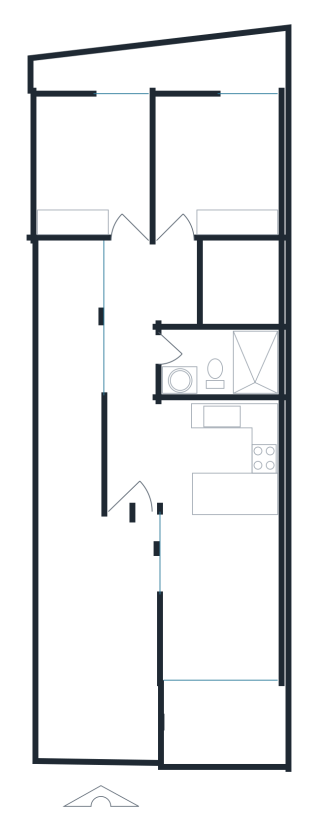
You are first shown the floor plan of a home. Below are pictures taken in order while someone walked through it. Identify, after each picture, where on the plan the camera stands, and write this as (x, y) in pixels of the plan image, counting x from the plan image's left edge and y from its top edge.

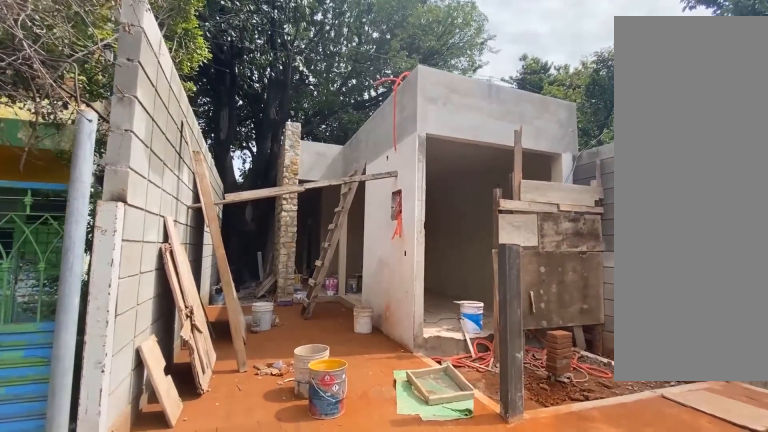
(45, 787)
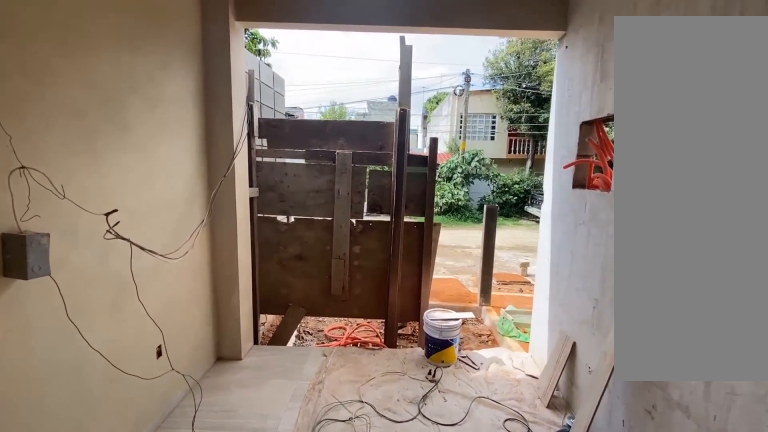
(213, 553)
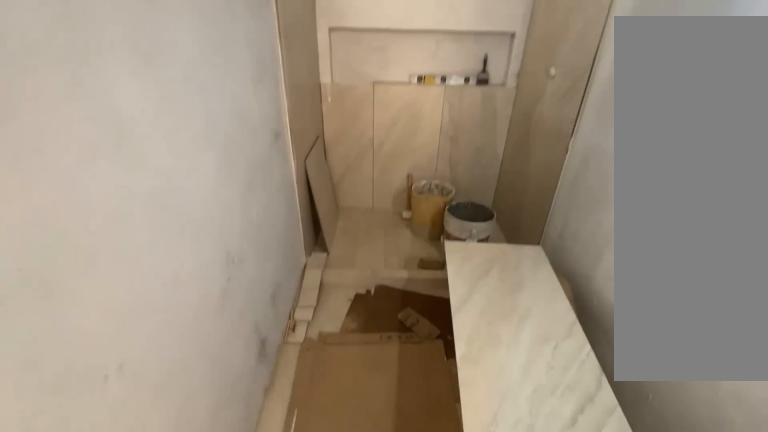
(137, 351)
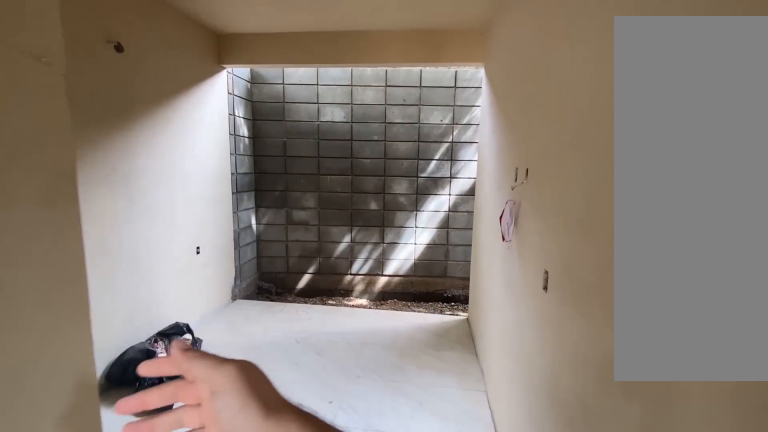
(154, 289)
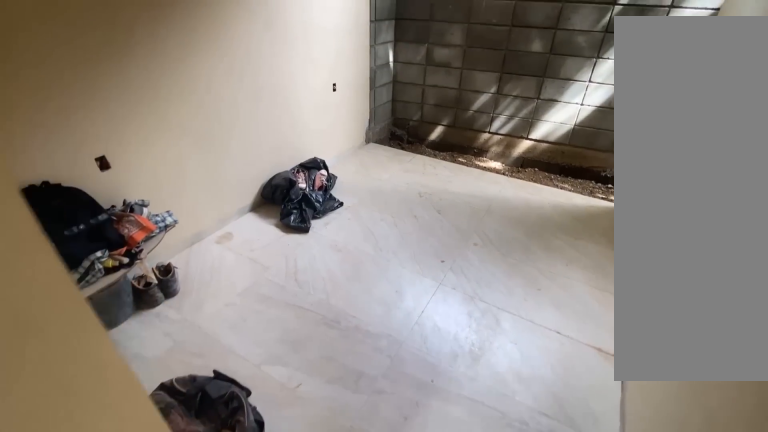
(129, 217)
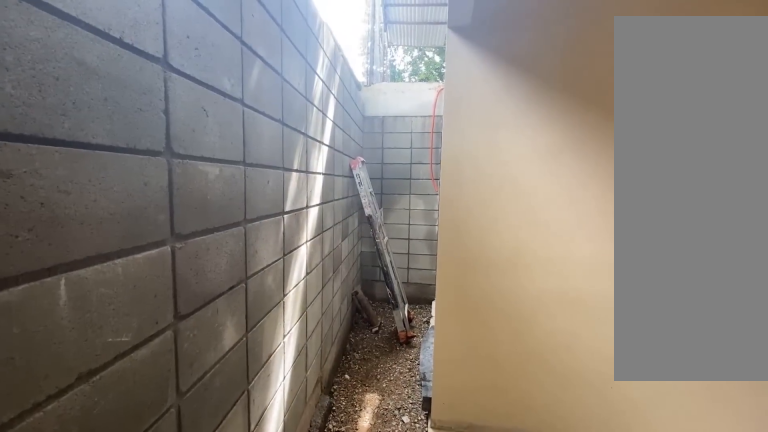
(54, 104)
